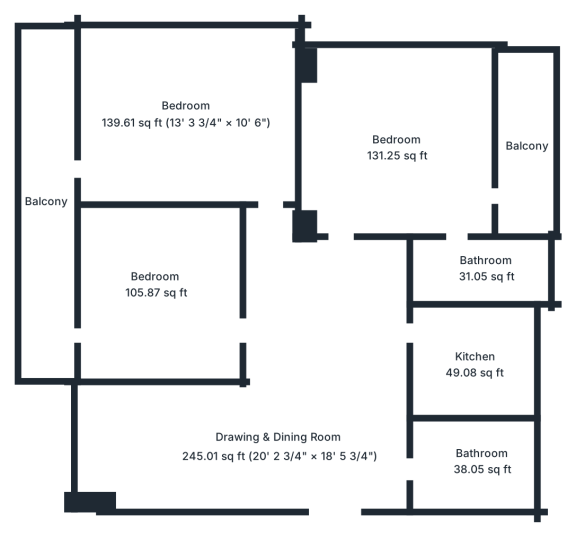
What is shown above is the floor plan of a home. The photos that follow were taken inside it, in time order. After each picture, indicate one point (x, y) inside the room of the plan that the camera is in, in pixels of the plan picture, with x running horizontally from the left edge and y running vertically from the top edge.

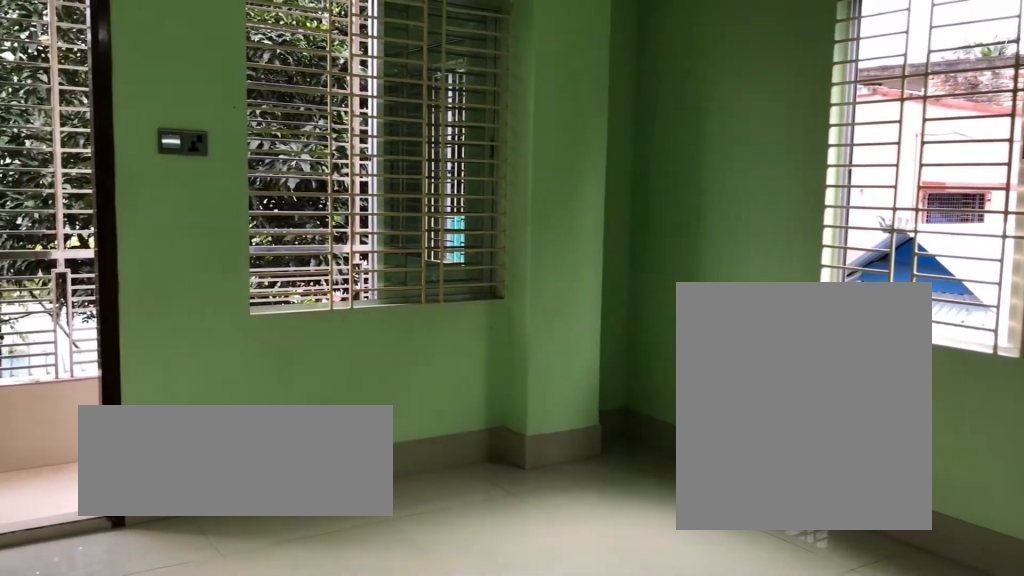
(186, 131)
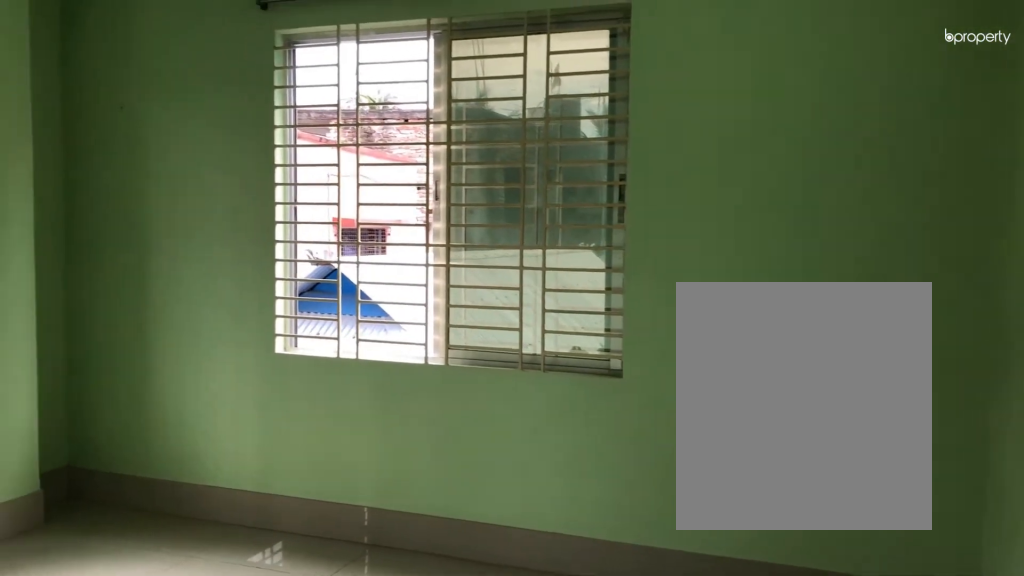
(186, 131)
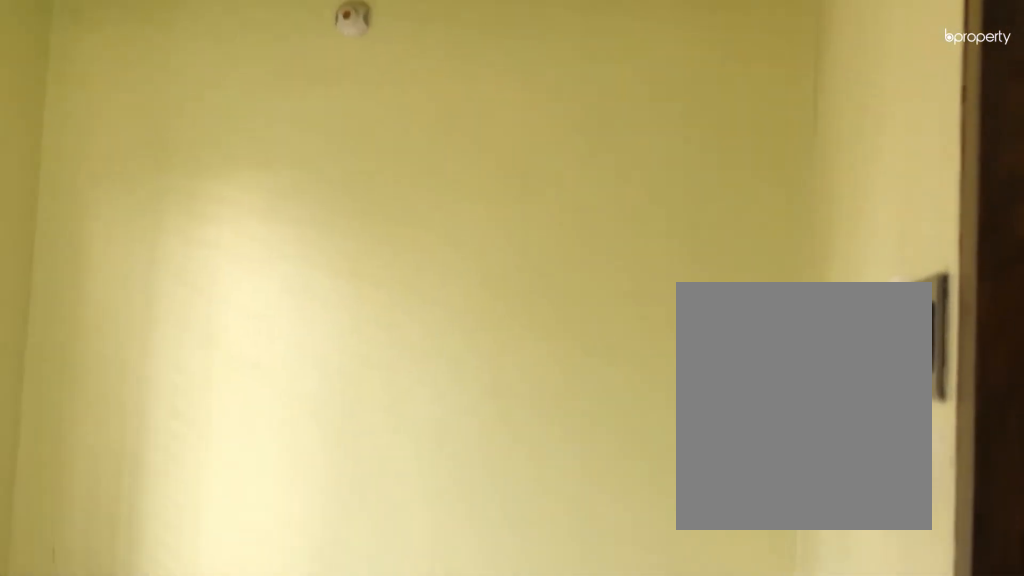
(156, 289)
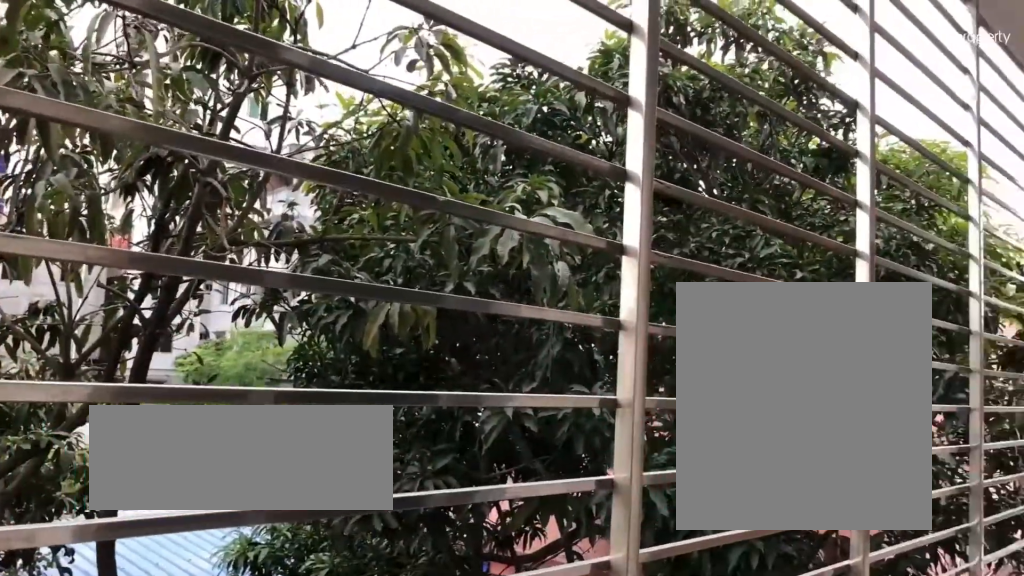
(43, 297)
